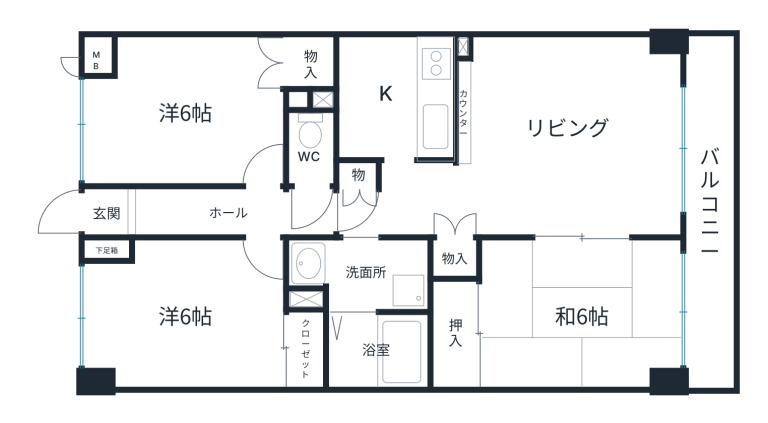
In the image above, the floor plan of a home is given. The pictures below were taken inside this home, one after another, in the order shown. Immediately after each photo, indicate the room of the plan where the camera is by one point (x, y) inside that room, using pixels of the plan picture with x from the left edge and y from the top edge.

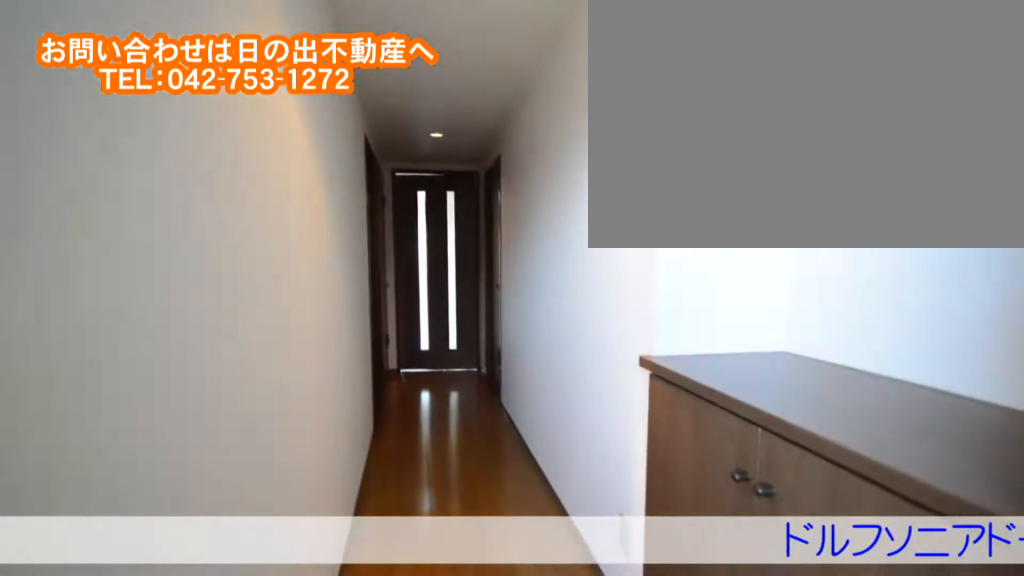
(145, 212)
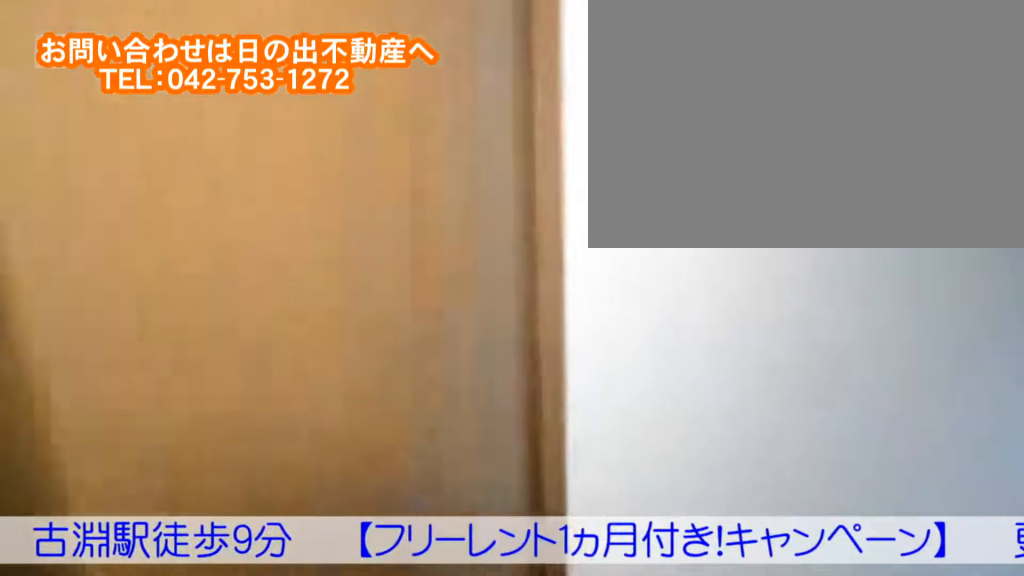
(134, 107)
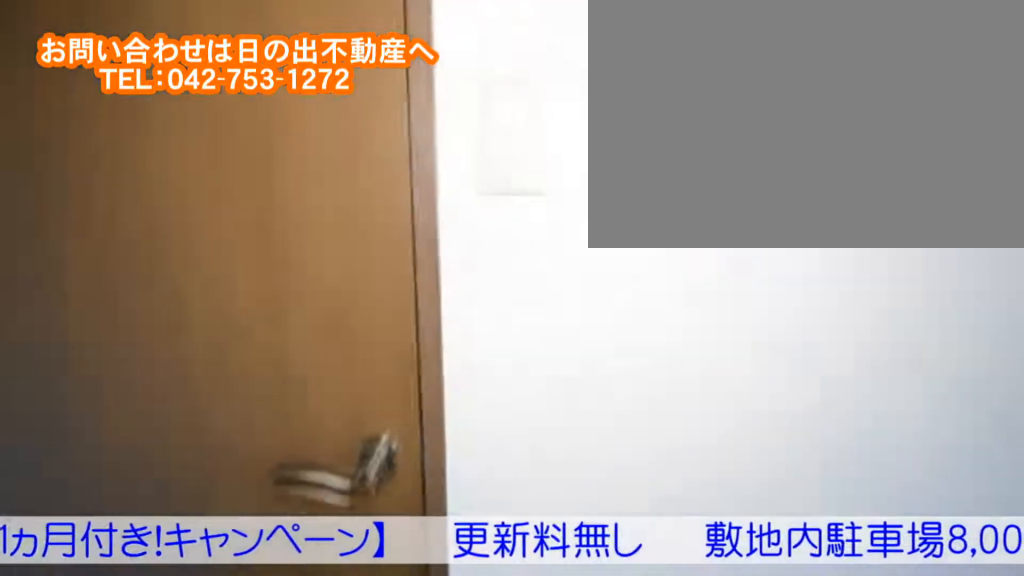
(132, 108)
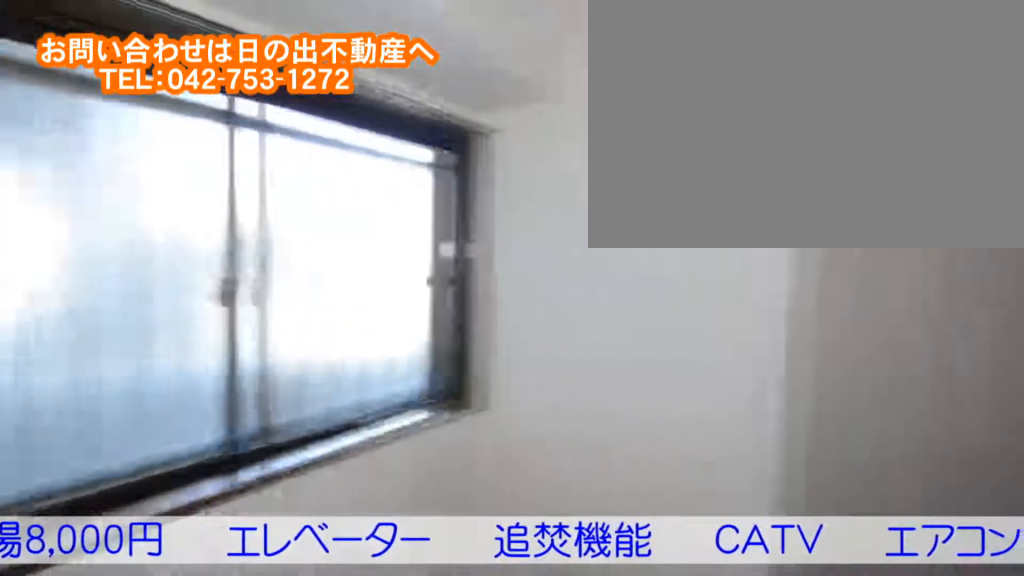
(142, 335)
